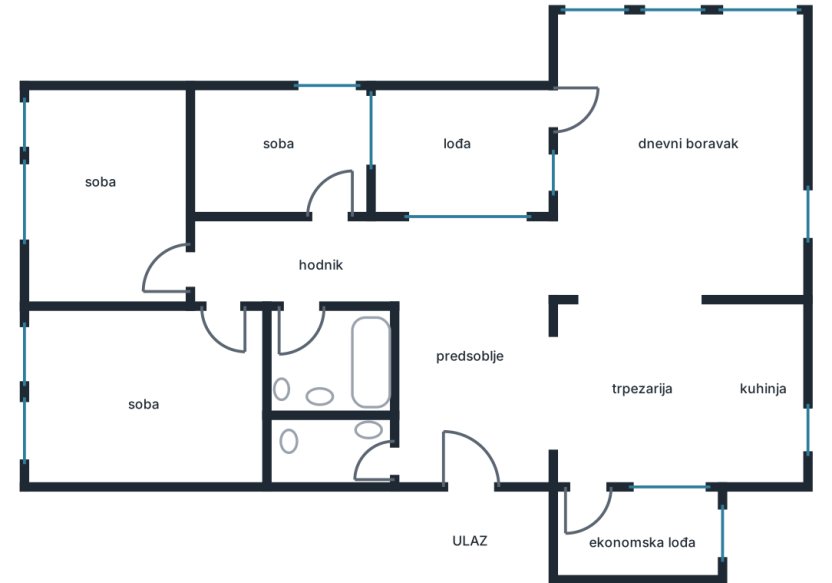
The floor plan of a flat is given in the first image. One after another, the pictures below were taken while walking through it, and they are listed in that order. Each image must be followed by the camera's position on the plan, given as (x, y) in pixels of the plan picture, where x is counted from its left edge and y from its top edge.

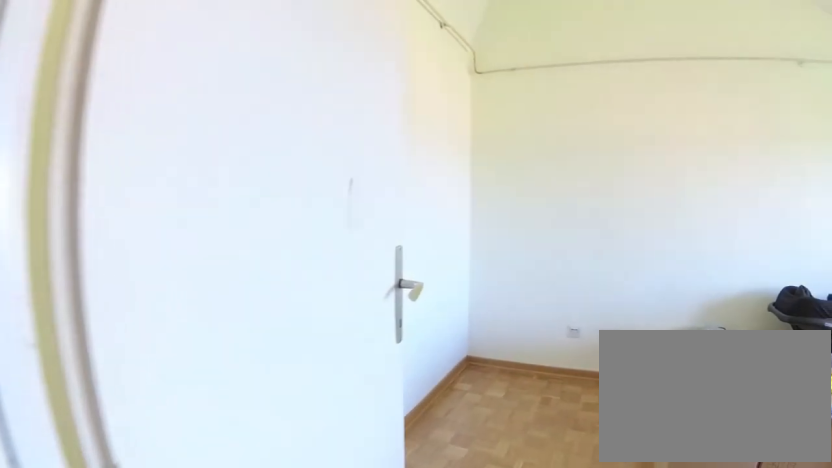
(222, 269)
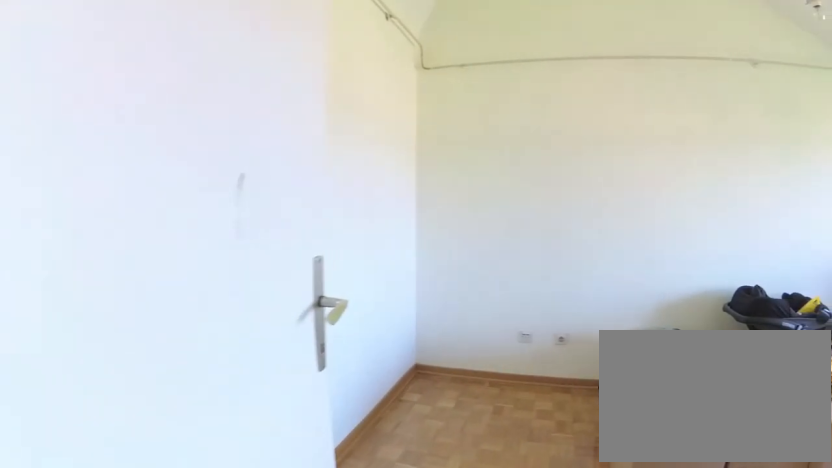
(223, 283)
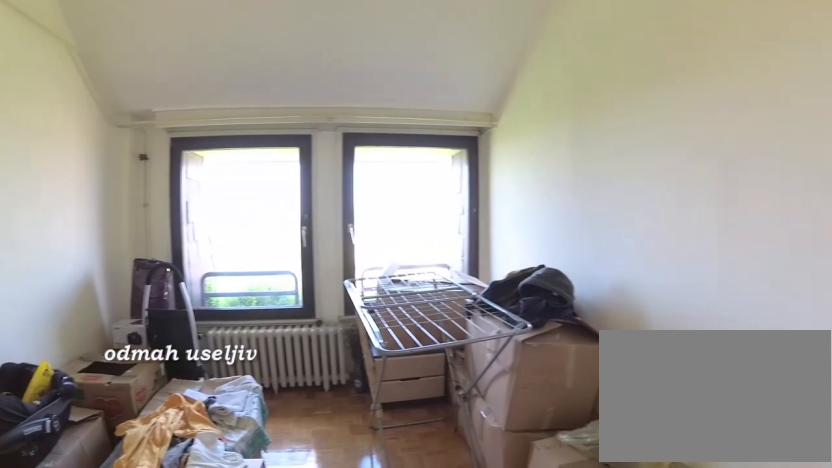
(226, 403)
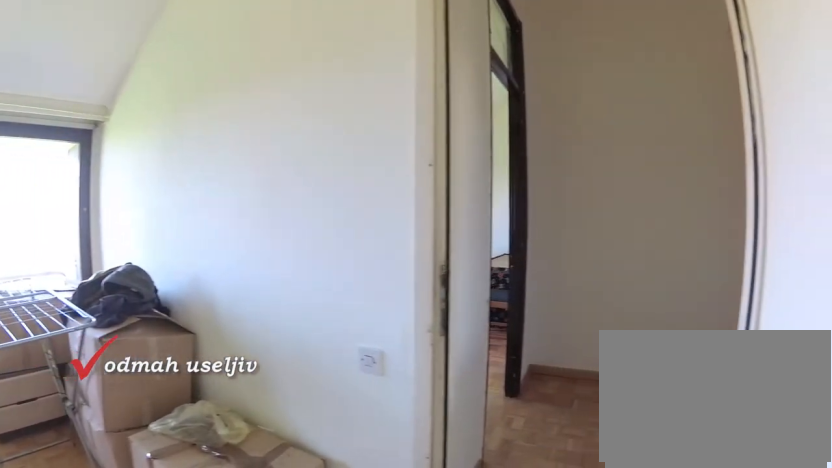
(224, 412)
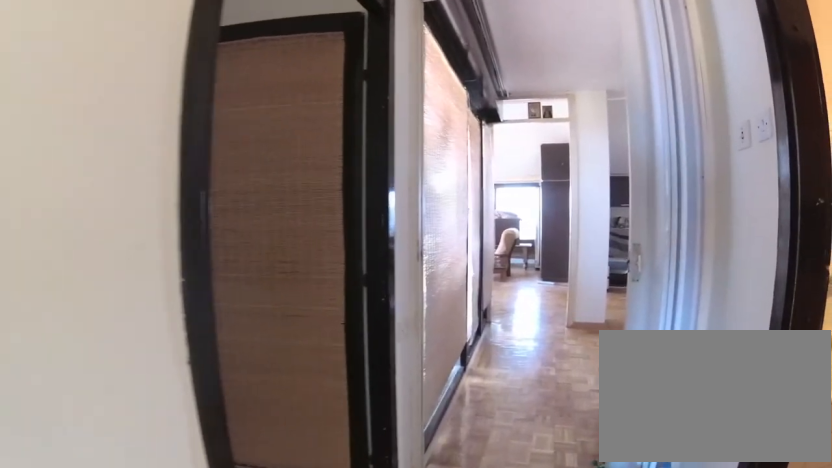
(219, 271)
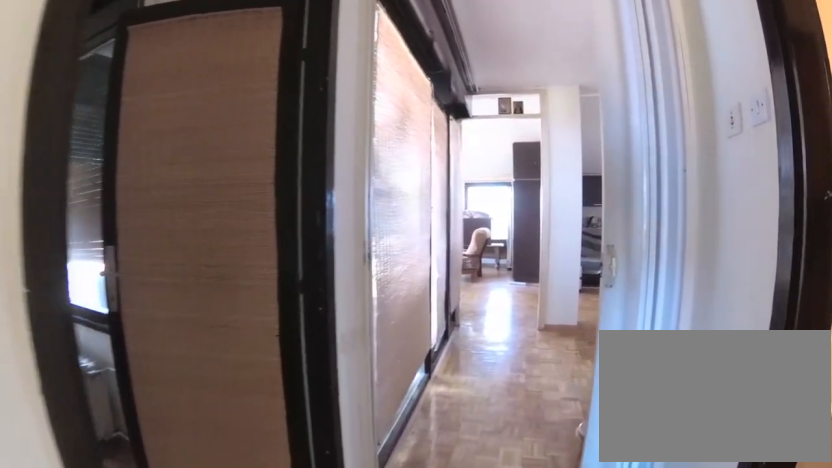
(225, 266)
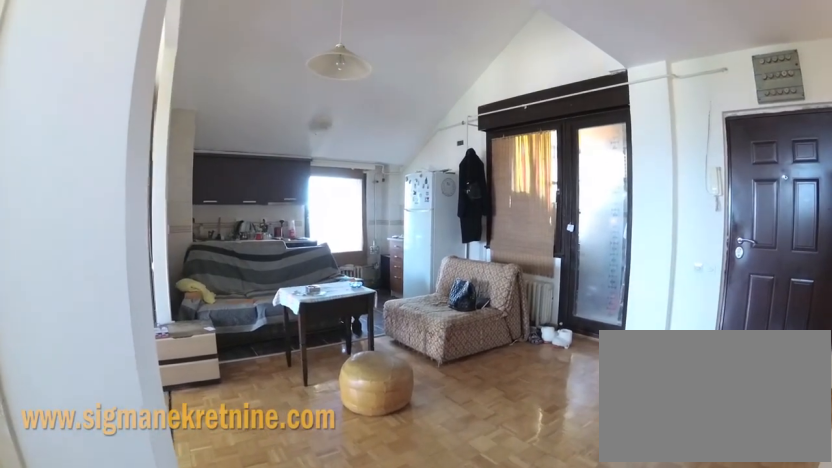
(433, 285)
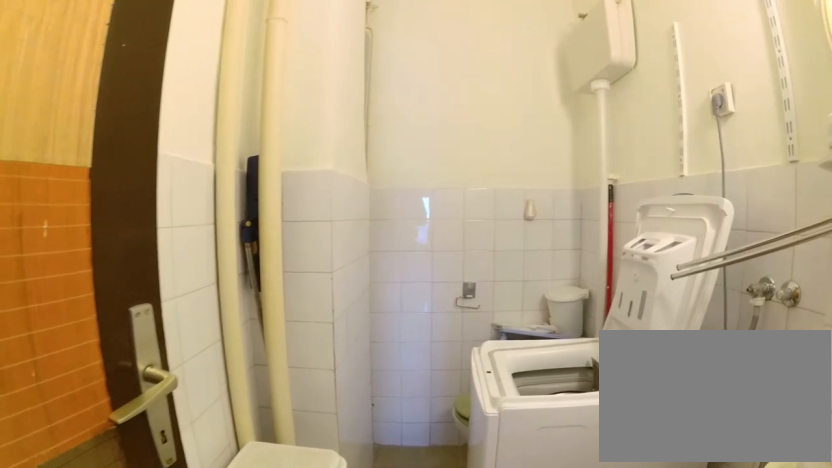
(419, 446)
